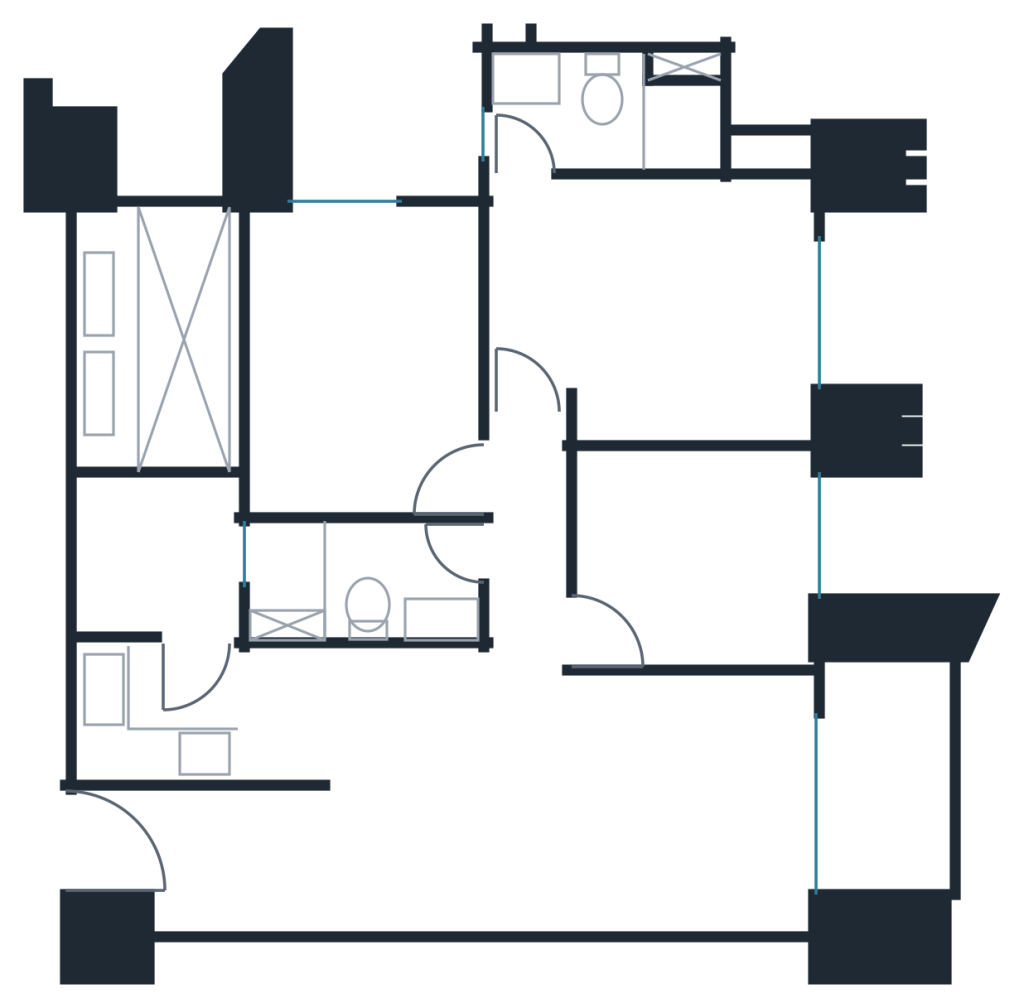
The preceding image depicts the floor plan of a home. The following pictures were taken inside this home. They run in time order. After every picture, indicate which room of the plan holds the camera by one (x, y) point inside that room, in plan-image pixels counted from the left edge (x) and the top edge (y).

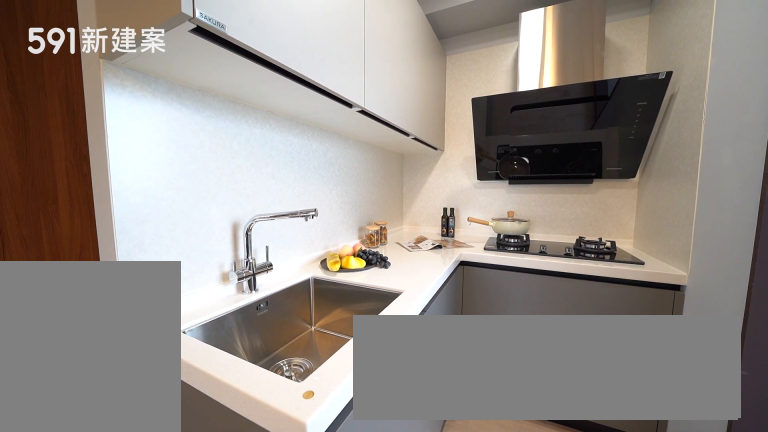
(206, 716)
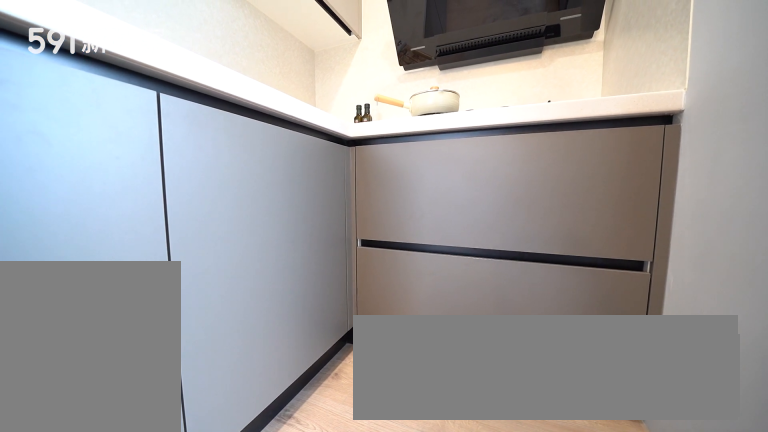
(206, 716)
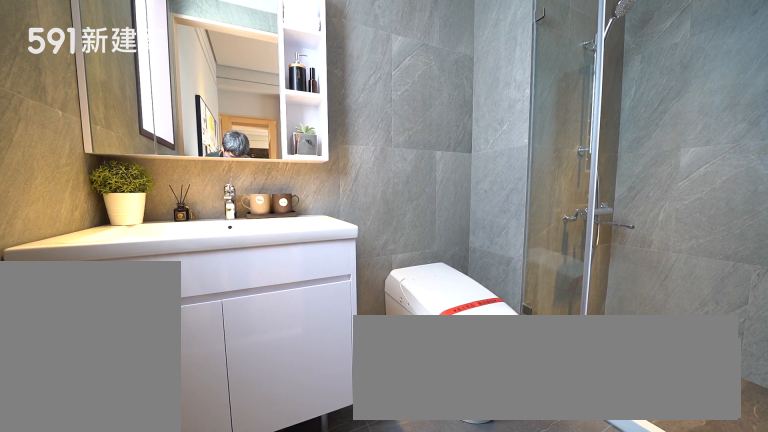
(605, 105)
